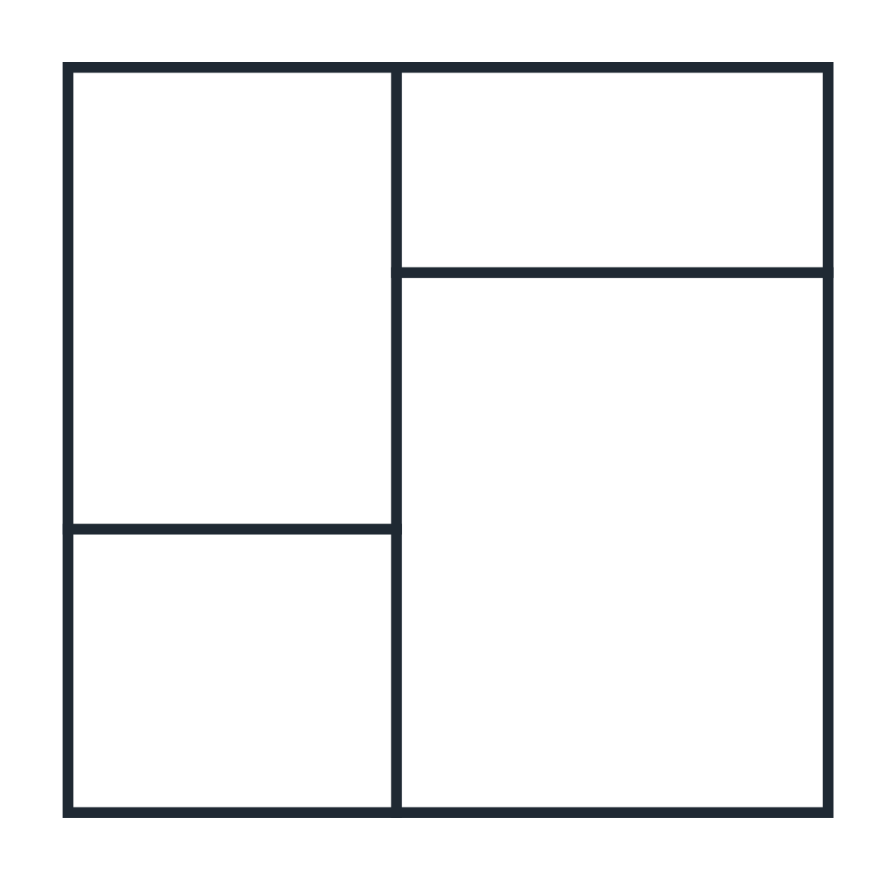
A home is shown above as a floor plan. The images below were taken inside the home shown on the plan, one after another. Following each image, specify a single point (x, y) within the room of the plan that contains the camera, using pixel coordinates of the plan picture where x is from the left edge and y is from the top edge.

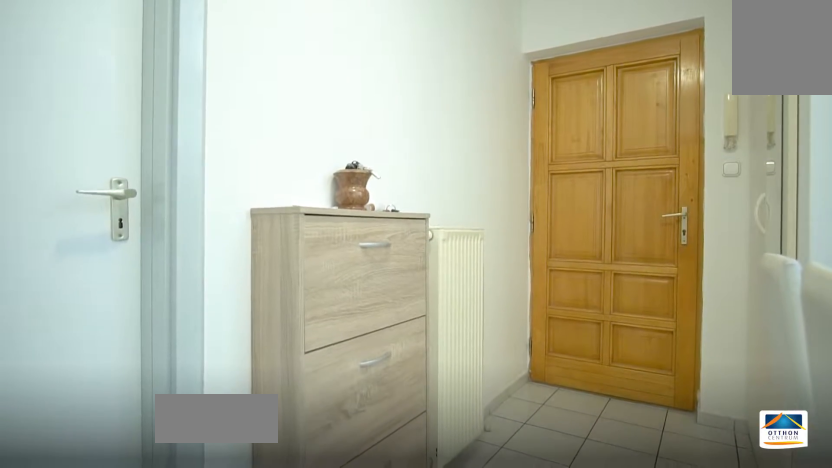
(672, 377)
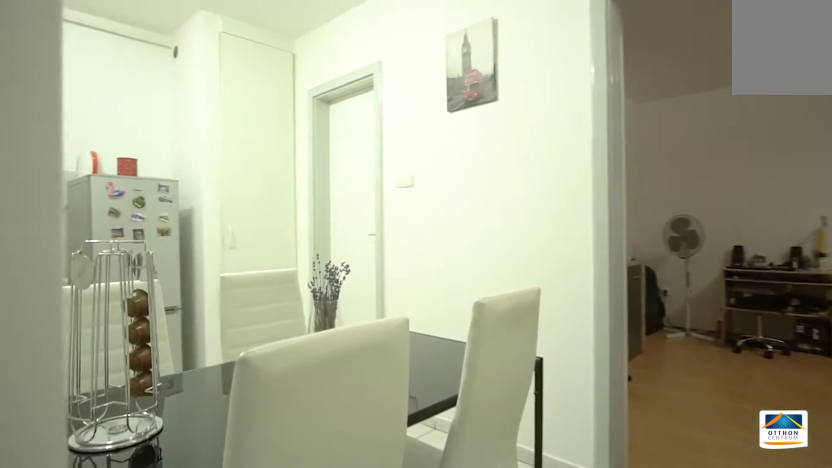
(673, 378)
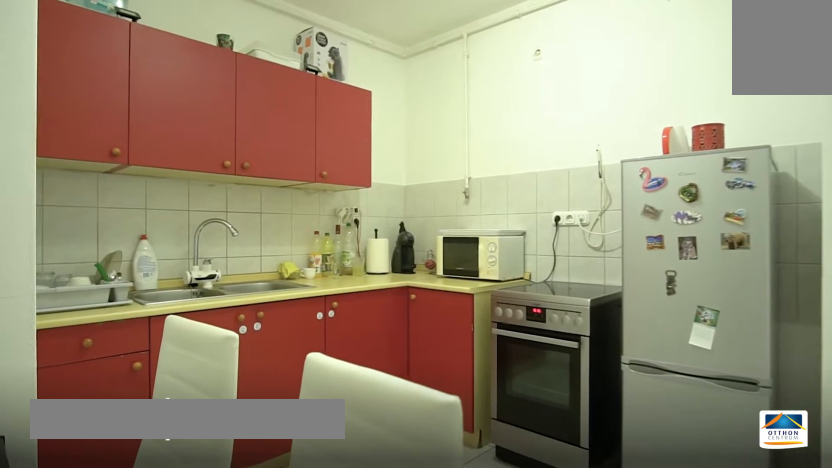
(604, 525)
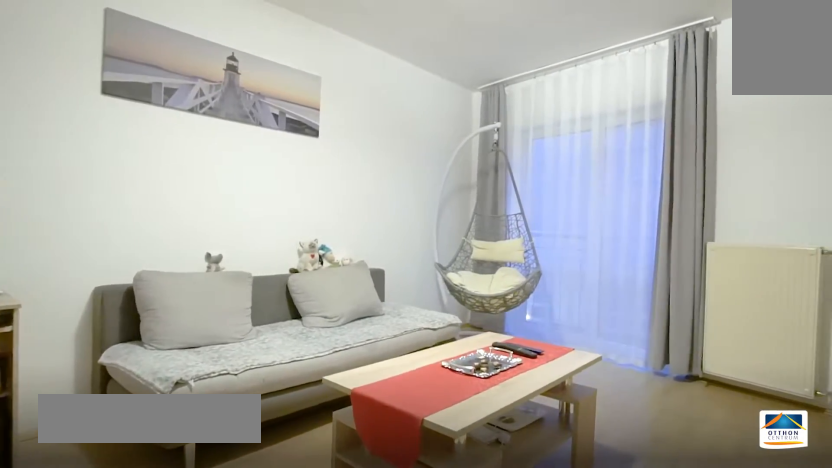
(267, 314)
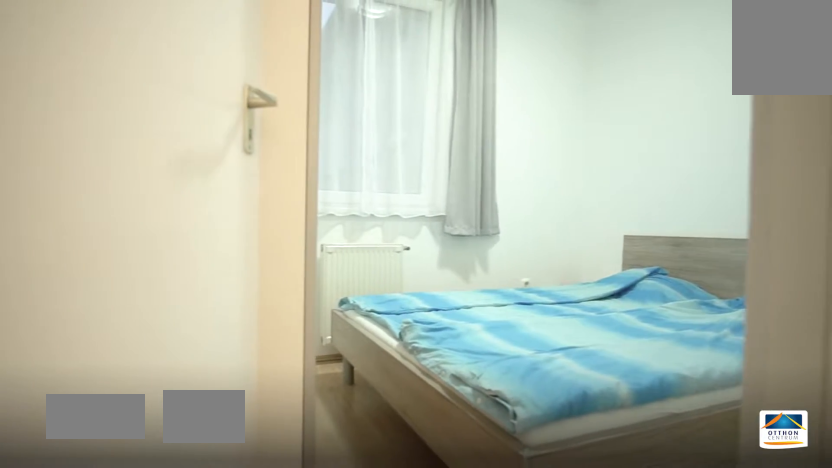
(614, 174)
